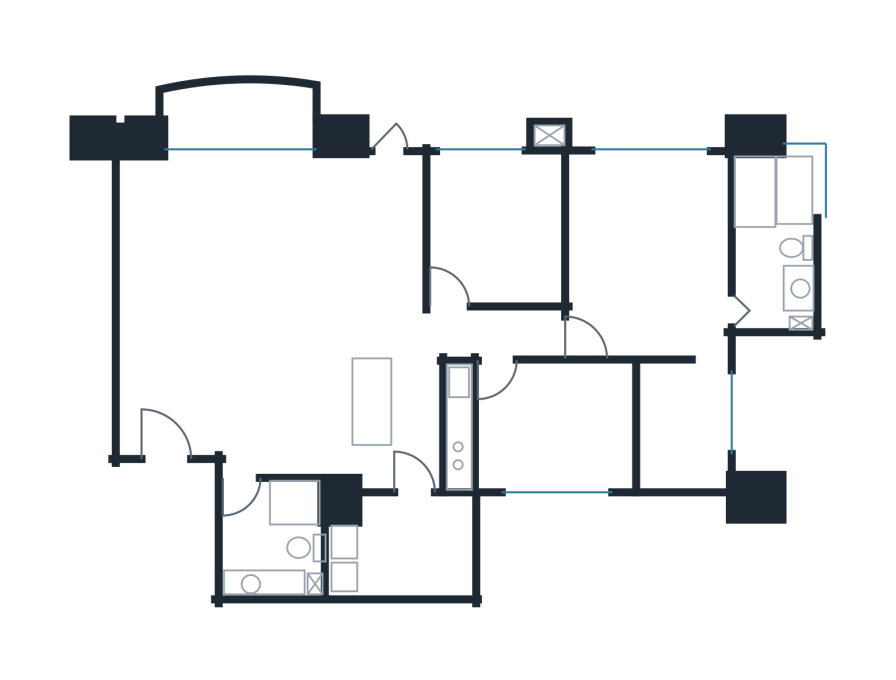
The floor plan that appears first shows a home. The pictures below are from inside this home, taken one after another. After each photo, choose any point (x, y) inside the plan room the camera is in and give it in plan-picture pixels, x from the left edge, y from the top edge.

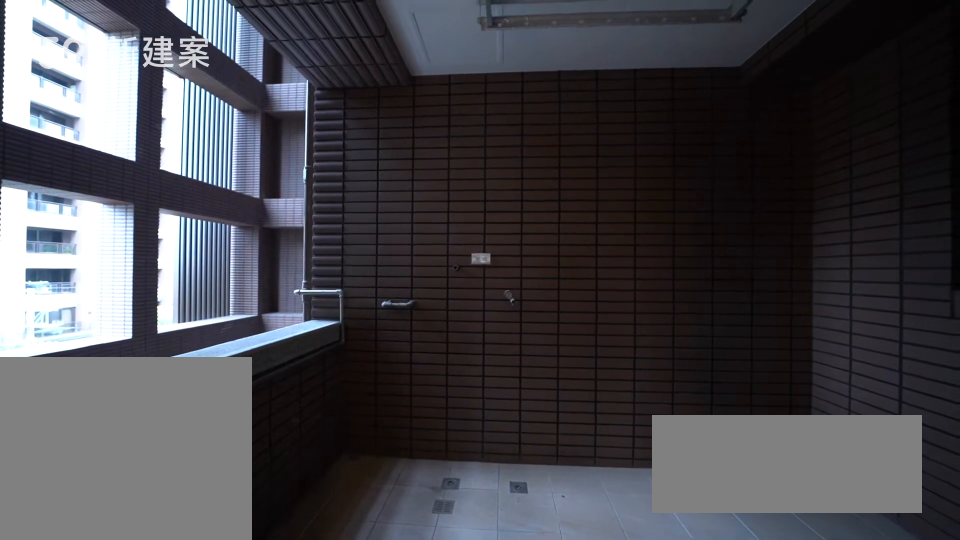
(417, 549)
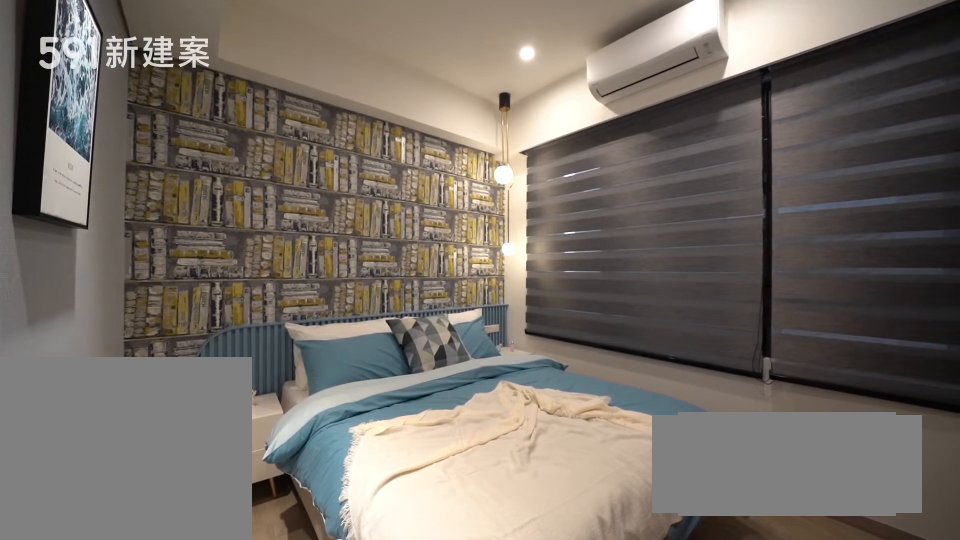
(558, 429)
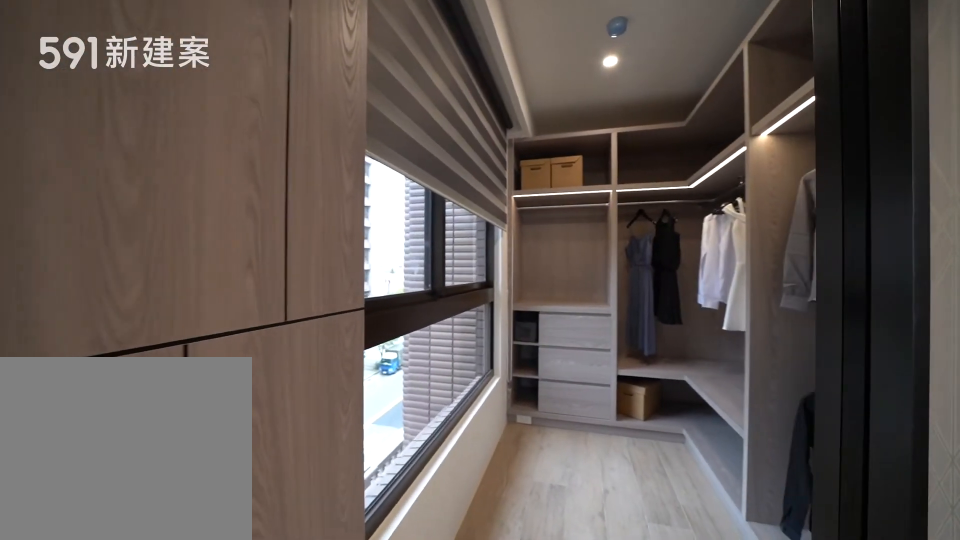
(659, 297)
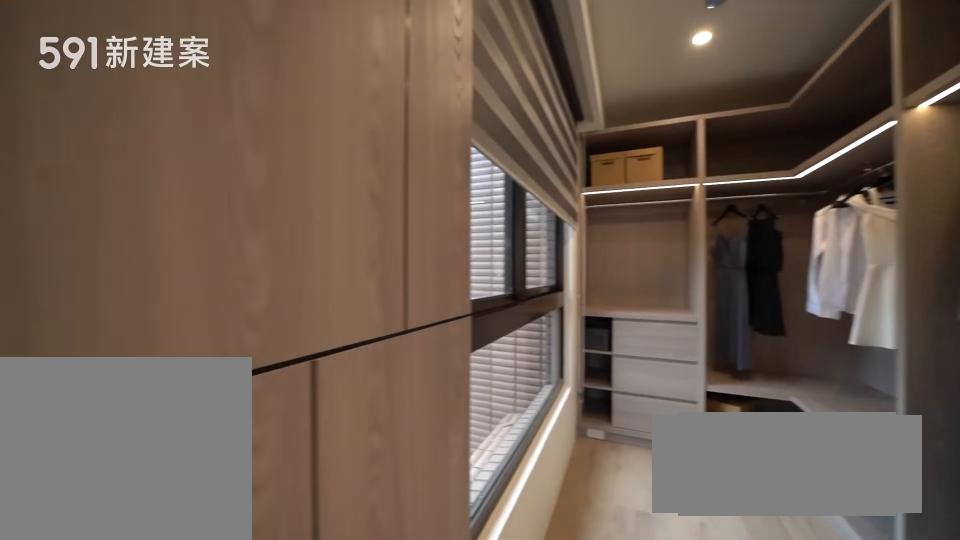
(659, 297)
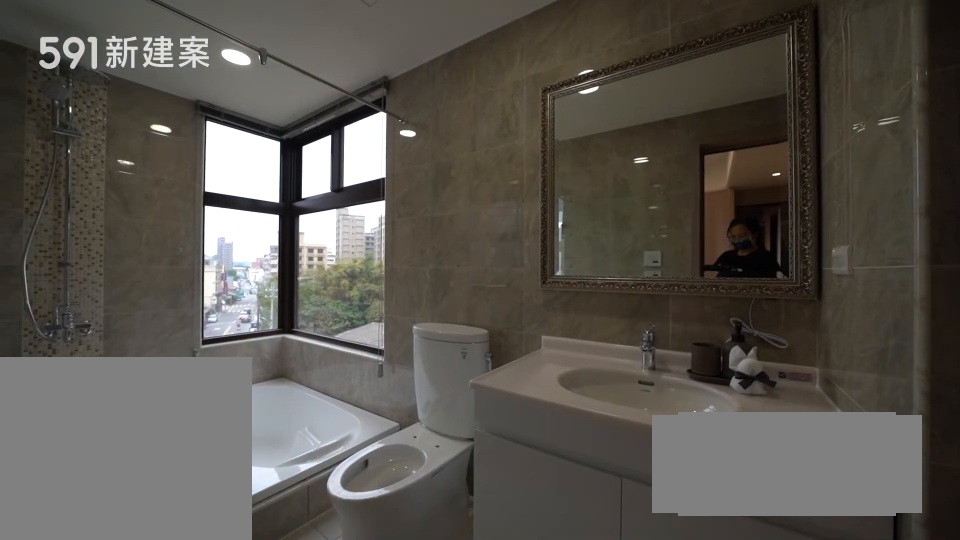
(776, 232)
